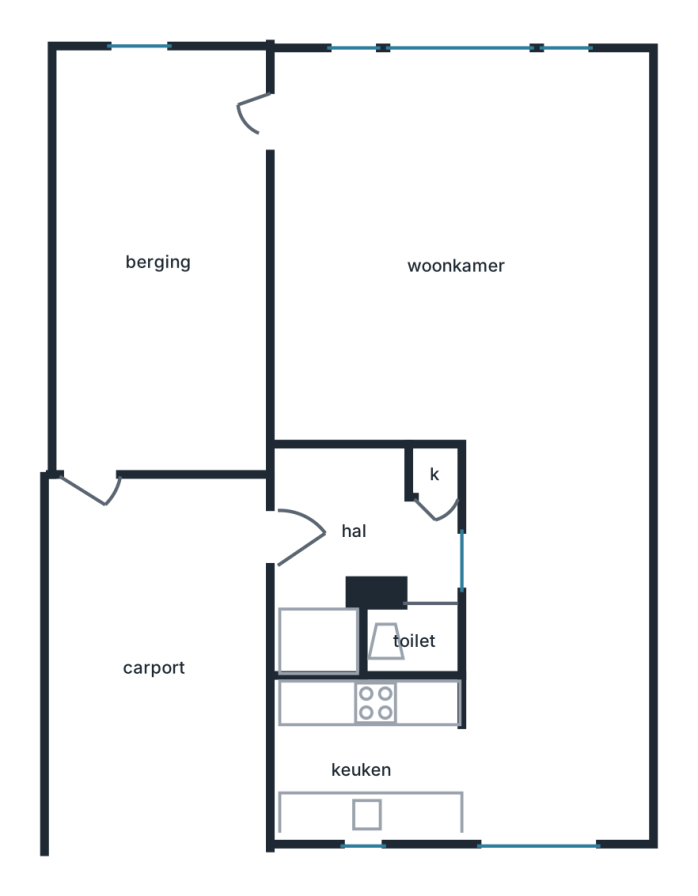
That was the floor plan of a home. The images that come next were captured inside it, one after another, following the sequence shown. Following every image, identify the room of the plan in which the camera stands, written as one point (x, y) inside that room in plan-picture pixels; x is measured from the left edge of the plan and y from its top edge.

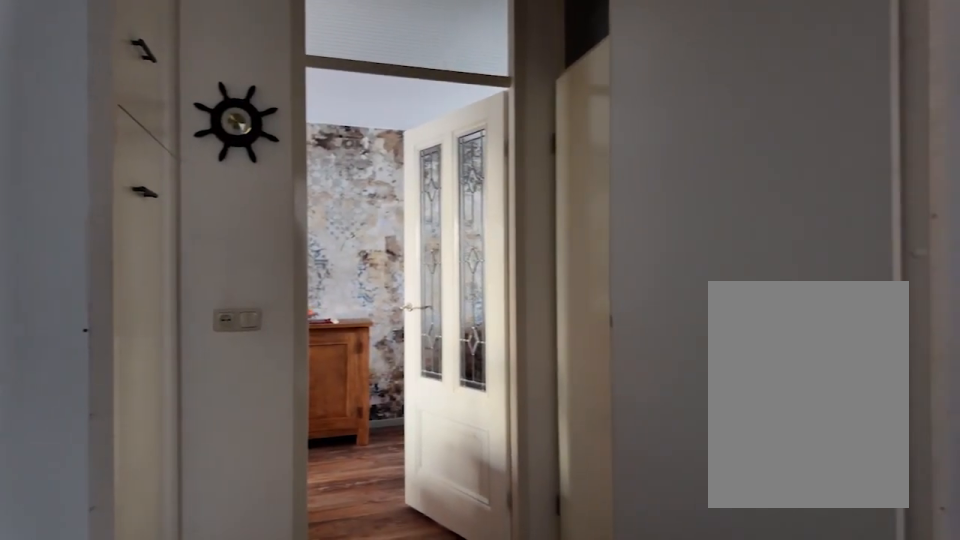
(362, 529)
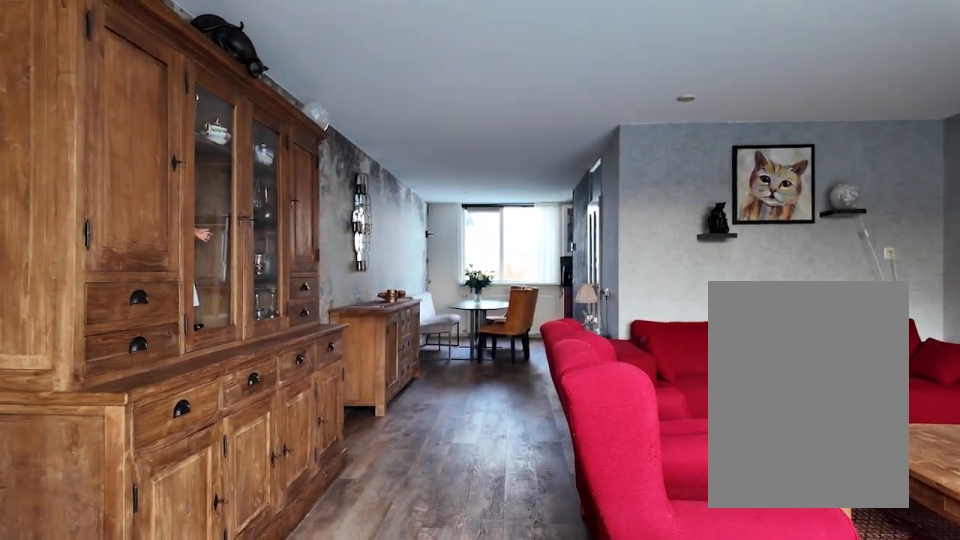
(462, 307)
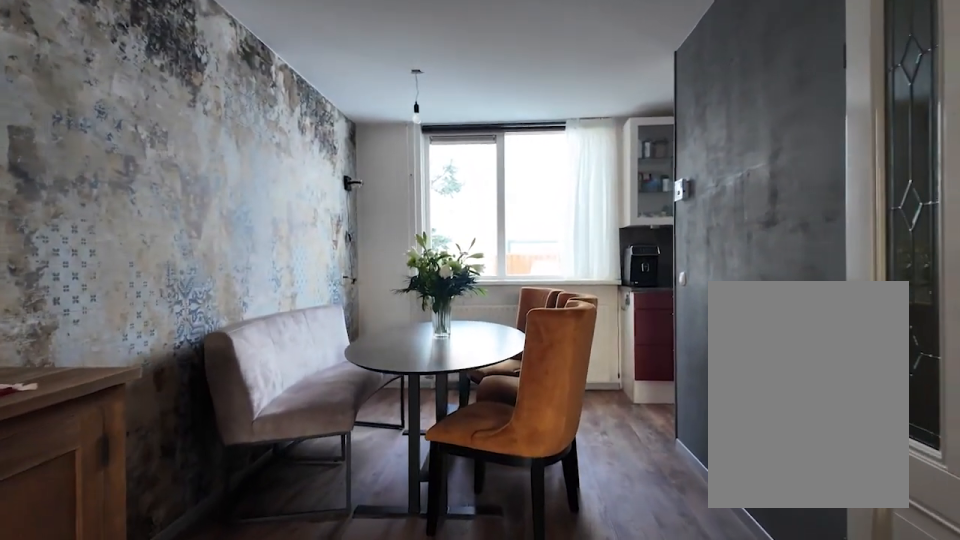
(517, 714)
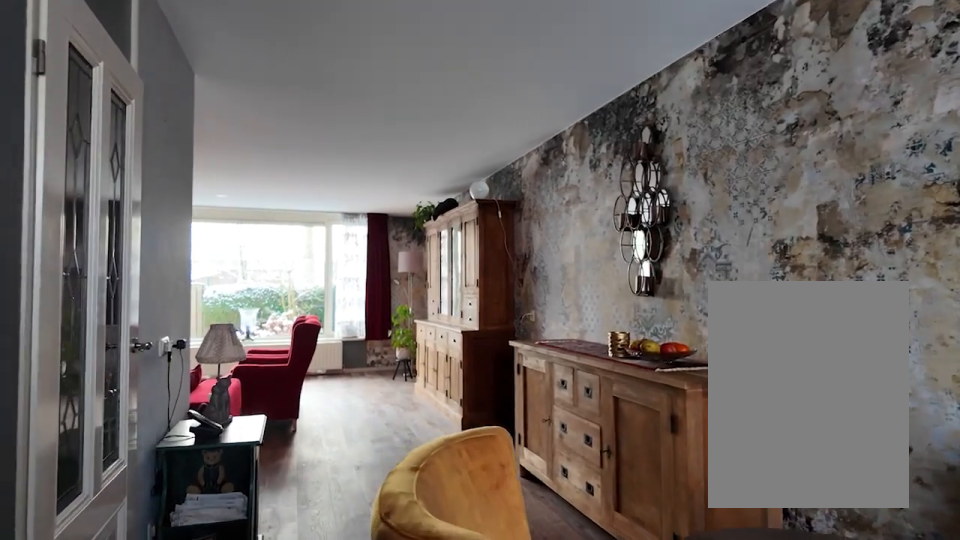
(518, 713)
